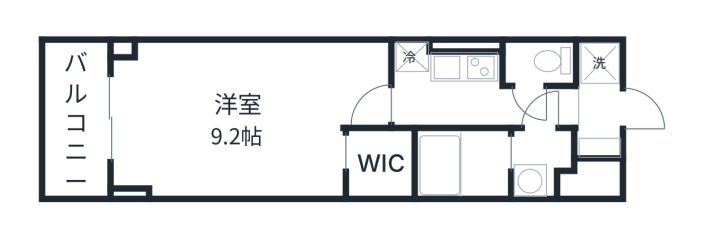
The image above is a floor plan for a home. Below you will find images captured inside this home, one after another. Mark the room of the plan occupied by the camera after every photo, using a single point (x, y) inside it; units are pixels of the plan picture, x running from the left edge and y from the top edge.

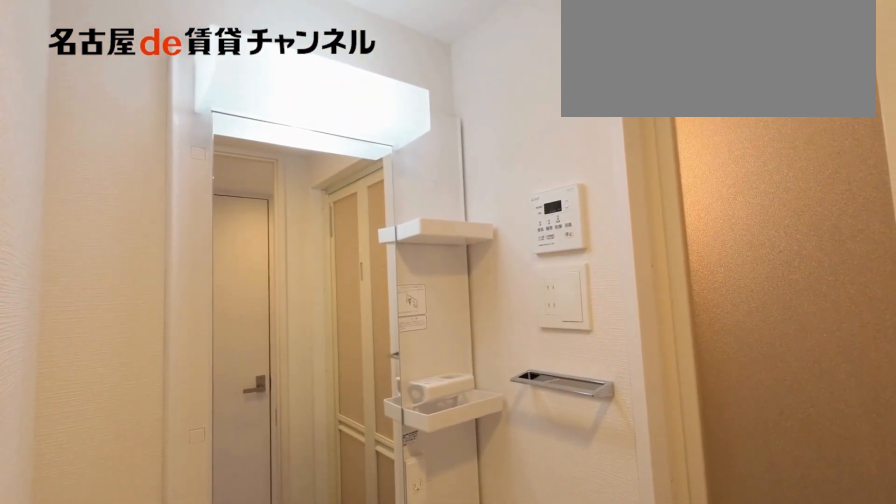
(541, 162)
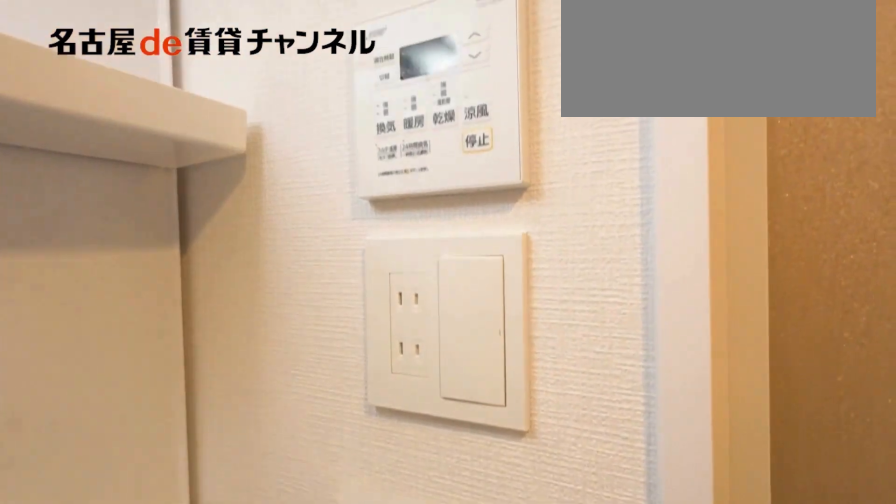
(541, 162)
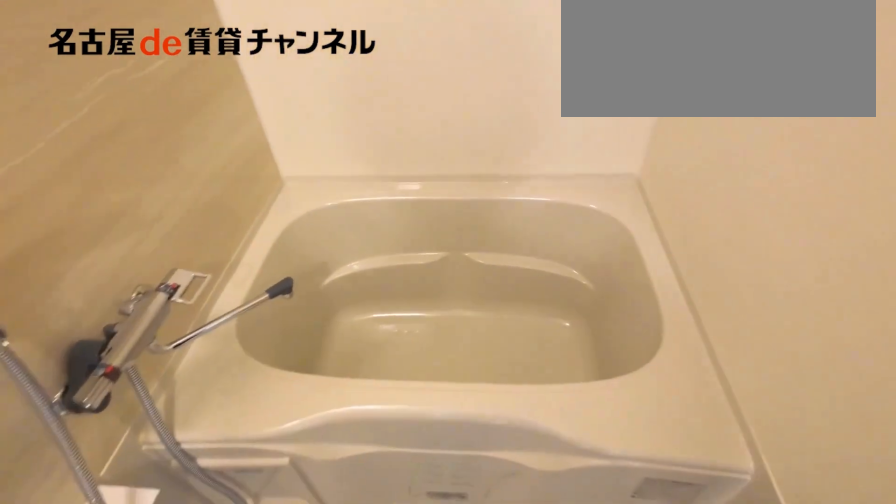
(463, 165)
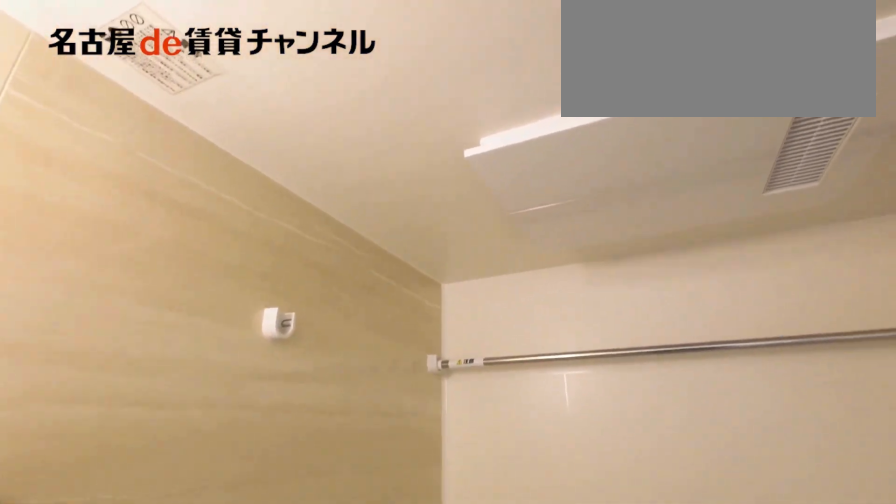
(463, 165)
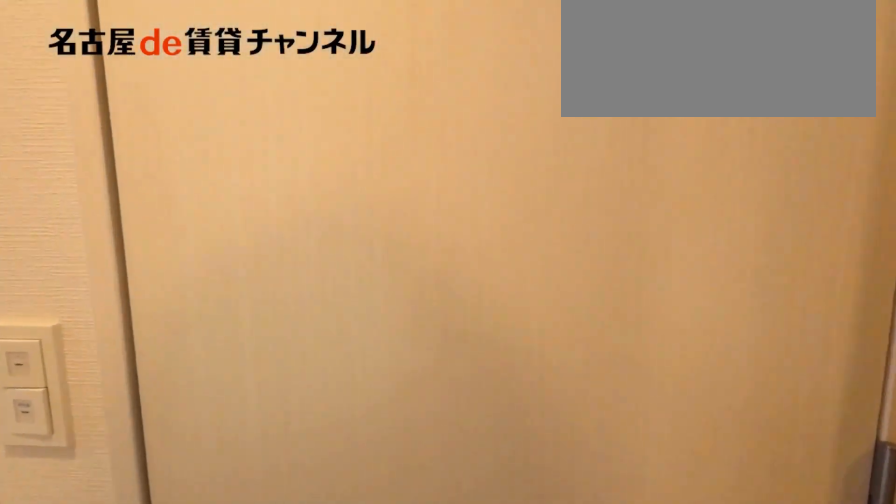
(480, 104)
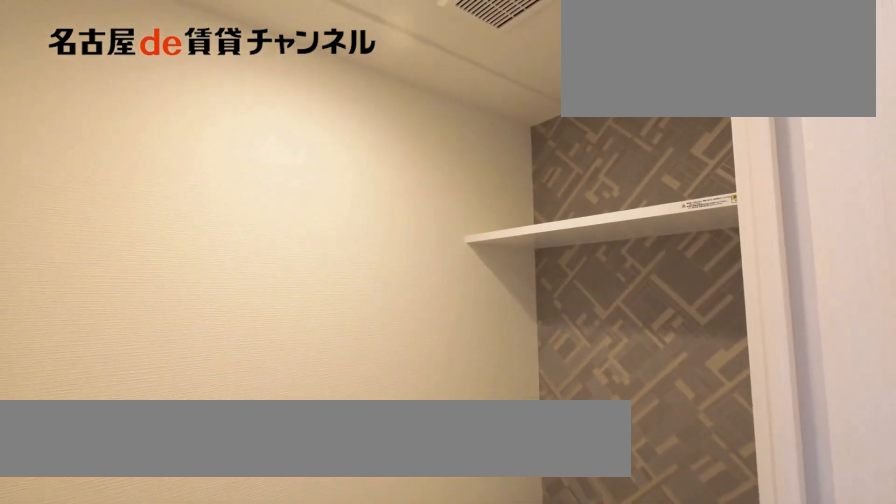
(538, 62)
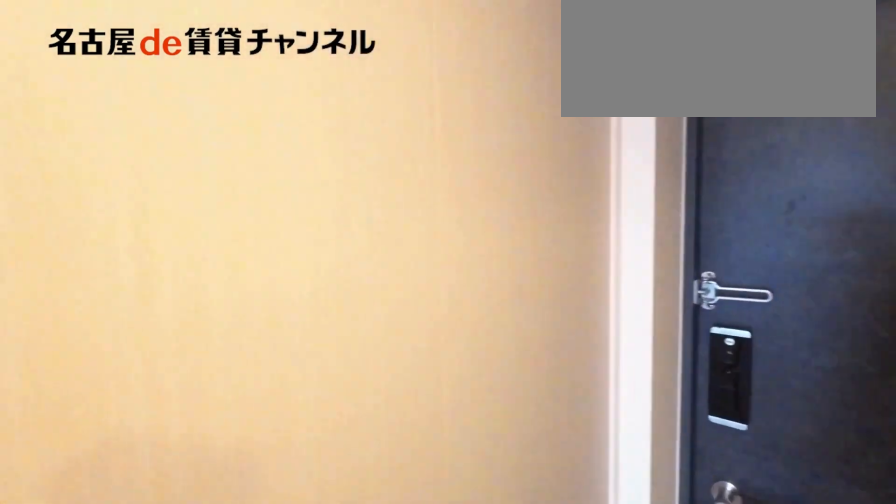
(598, 113)
